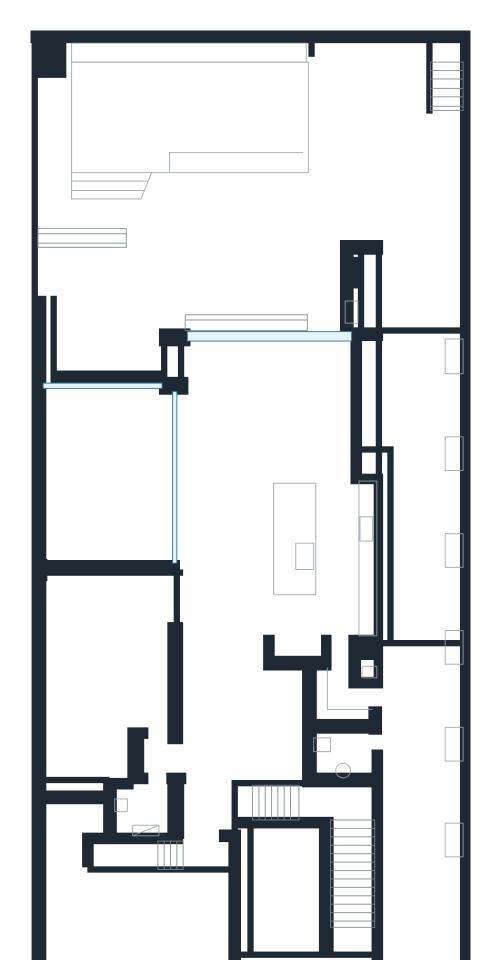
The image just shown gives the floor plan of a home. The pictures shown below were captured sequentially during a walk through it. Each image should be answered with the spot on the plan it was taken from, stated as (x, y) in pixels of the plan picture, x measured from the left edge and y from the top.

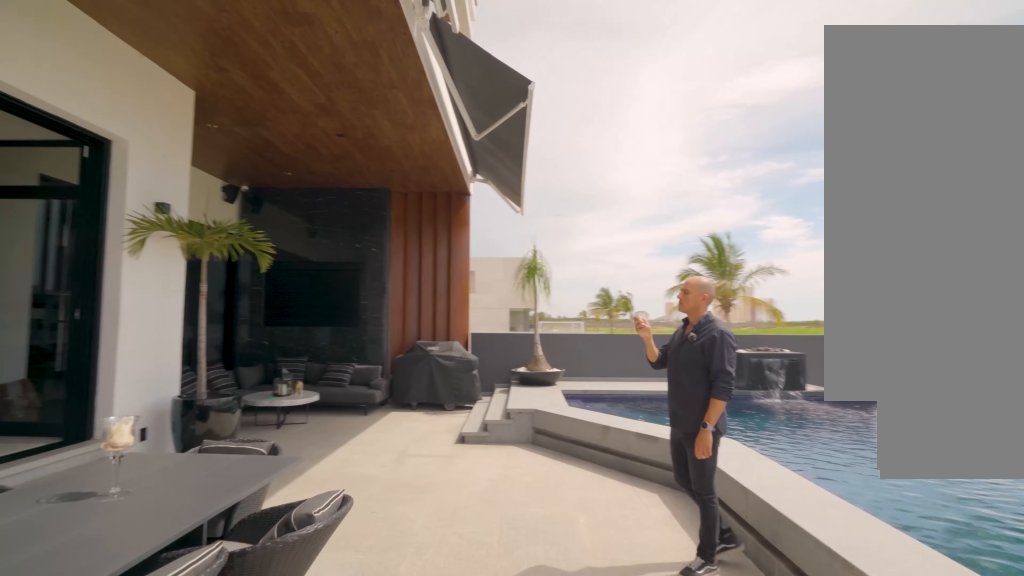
(327, 248)
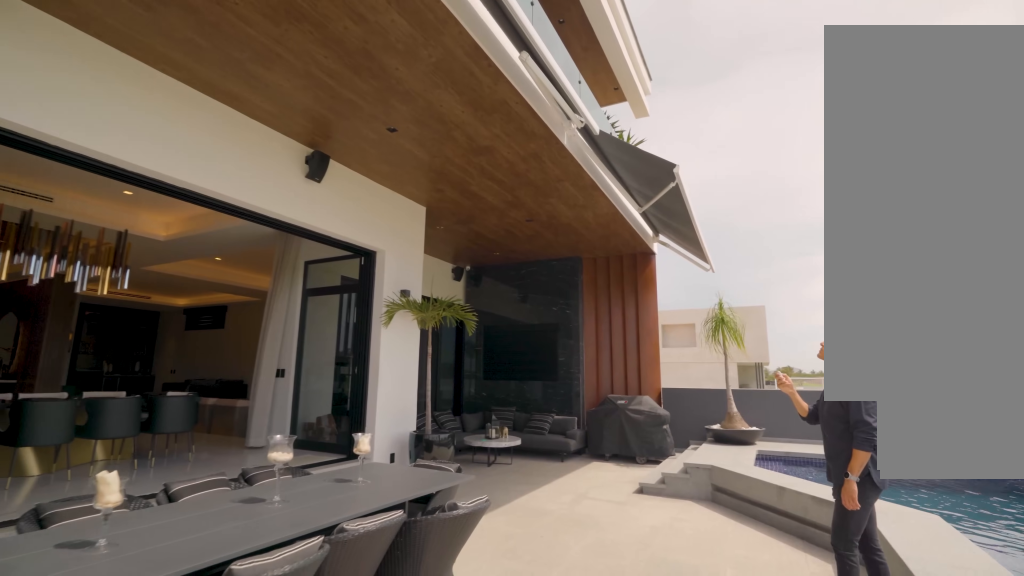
(327, 247)
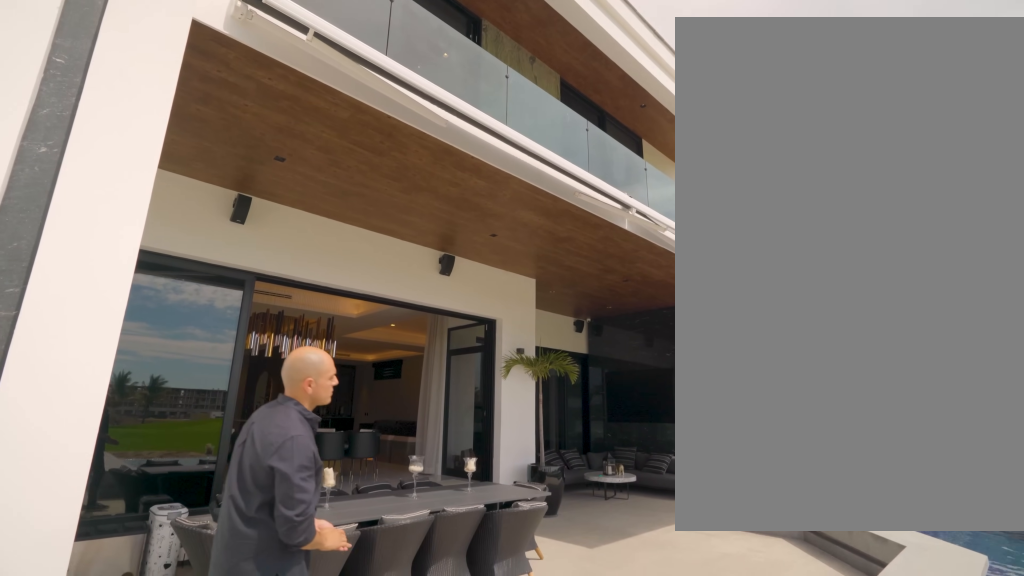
(327, 247)
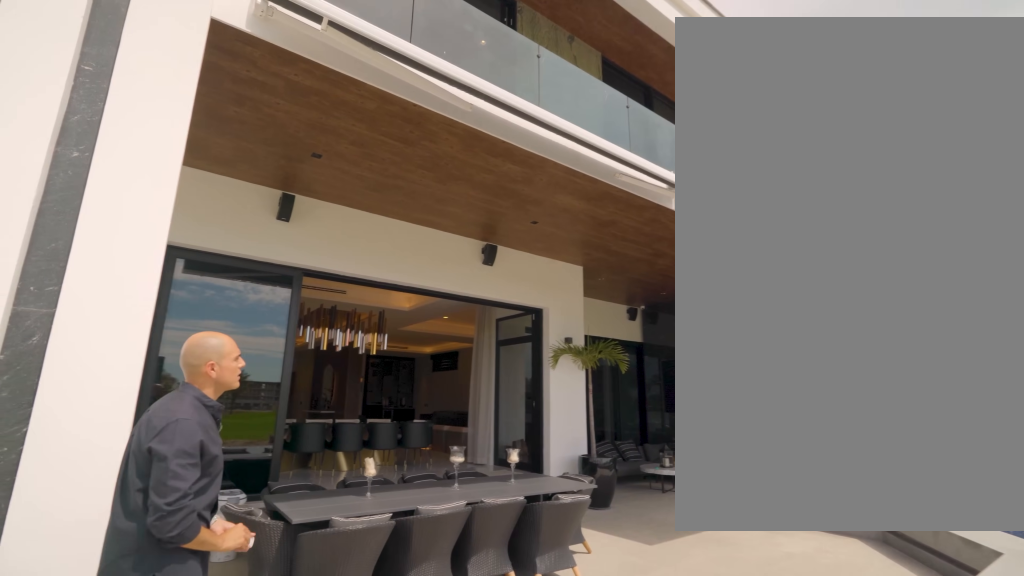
(327, 247)
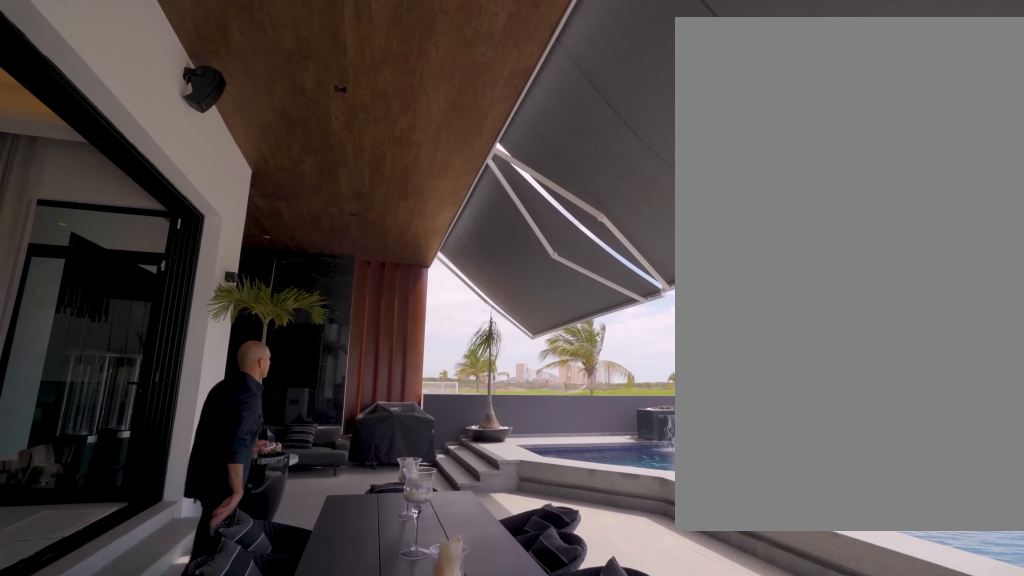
(335, 245)
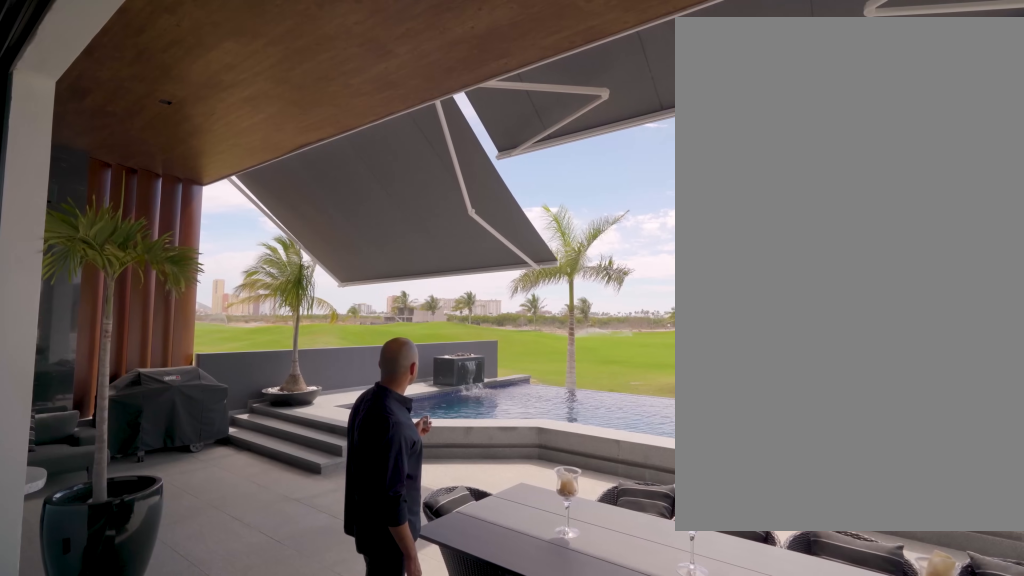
(250, 334)
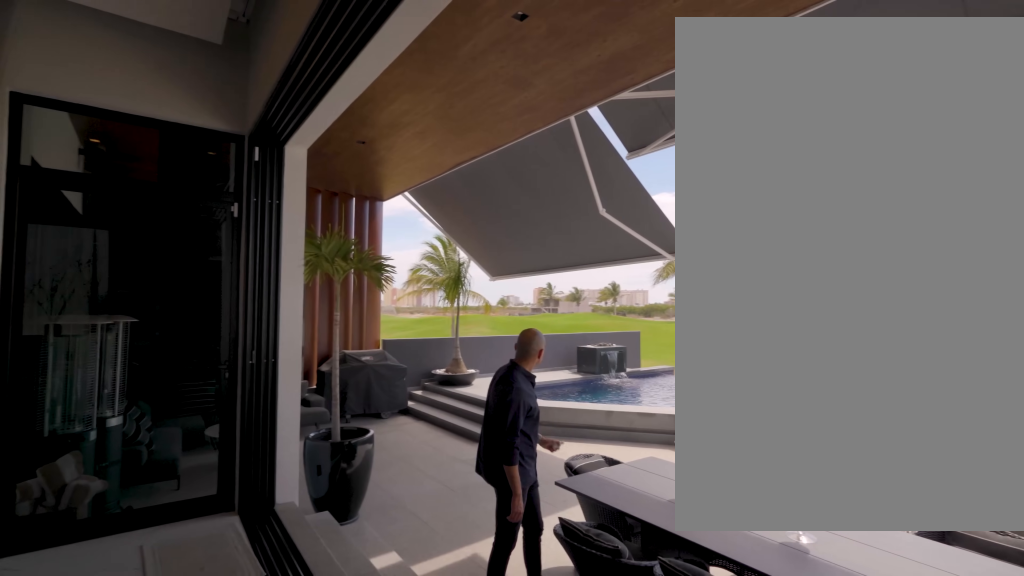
(292, 339)
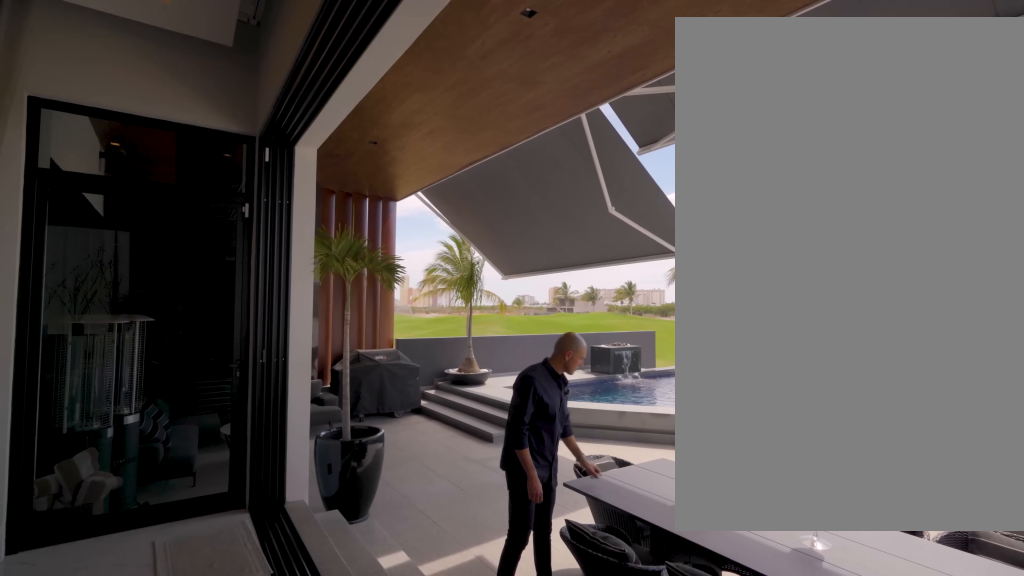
(308, 362)
